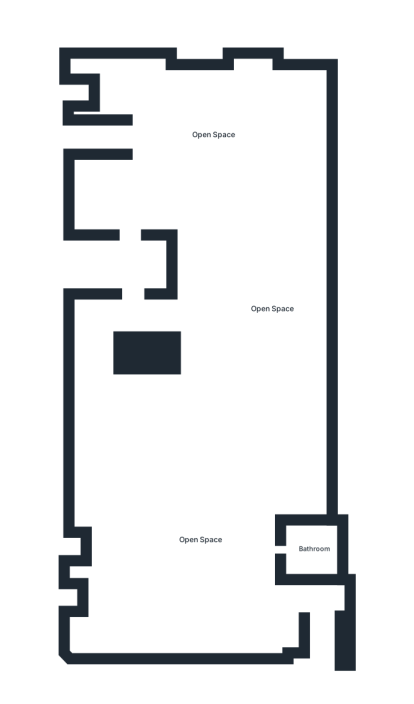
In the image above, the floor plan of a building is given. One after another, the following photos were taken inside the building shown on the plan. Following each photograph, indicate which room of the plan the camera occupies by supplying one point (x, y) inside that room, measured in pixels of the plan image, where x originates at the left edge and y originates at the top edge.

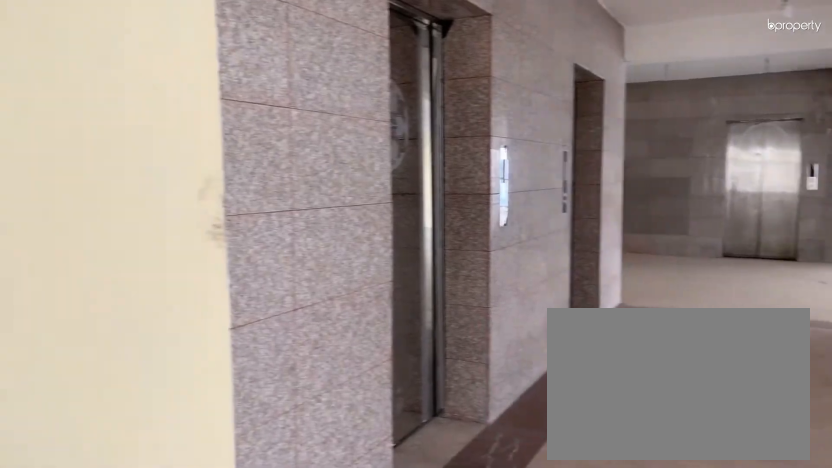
(214, 134)
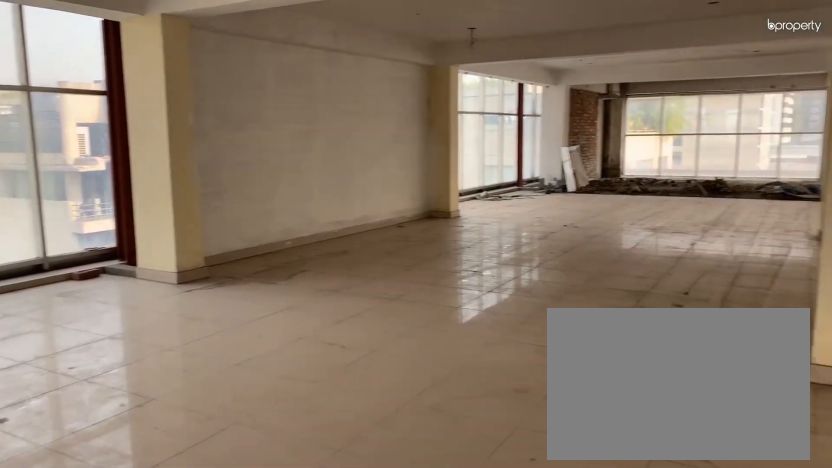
(214, 134)
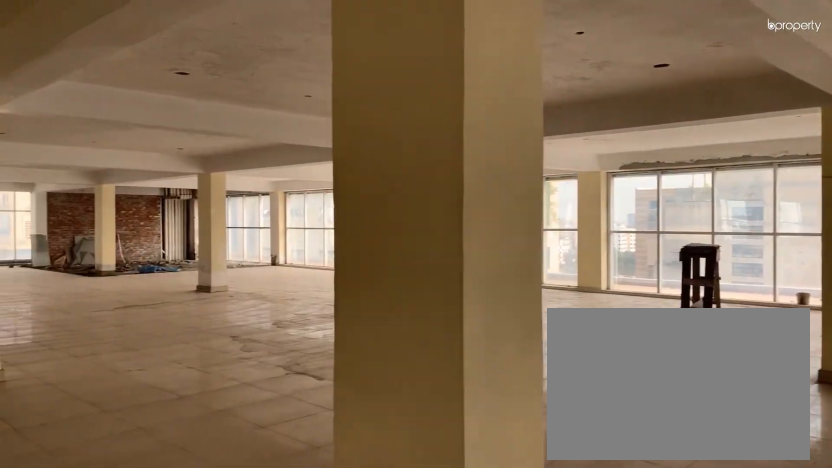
(270, 310)
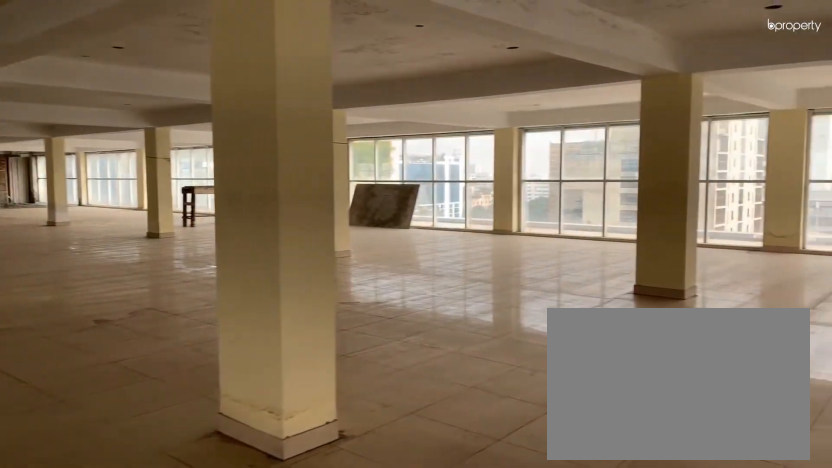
(271, 309)
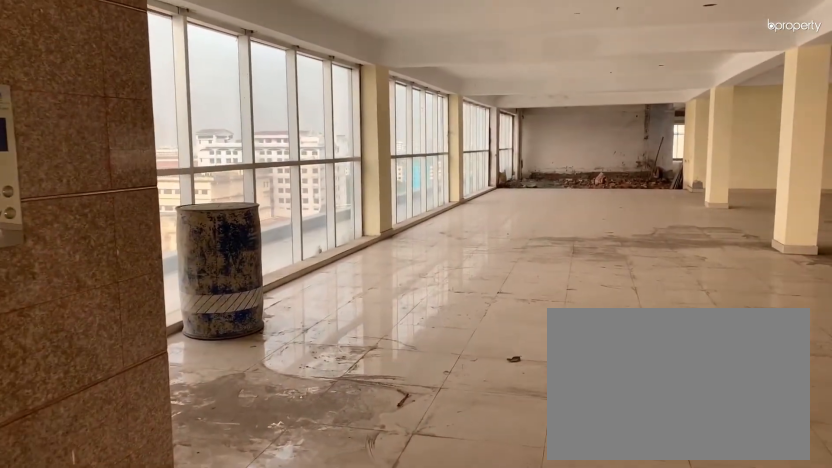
(199, 540)
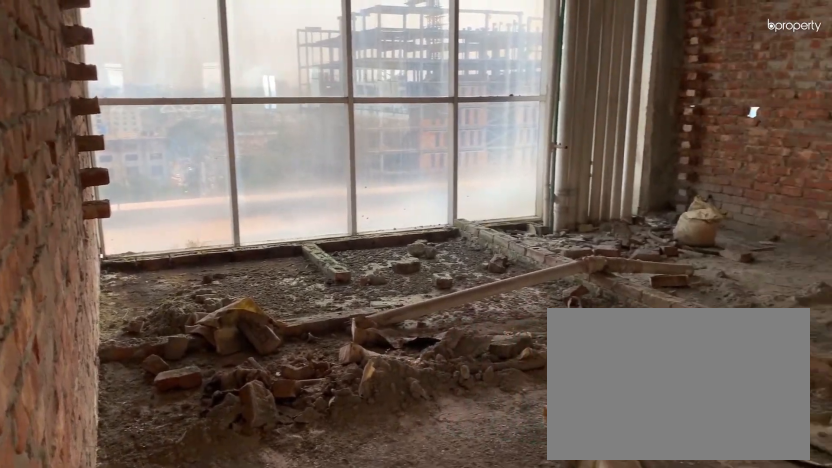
(314, 548)
